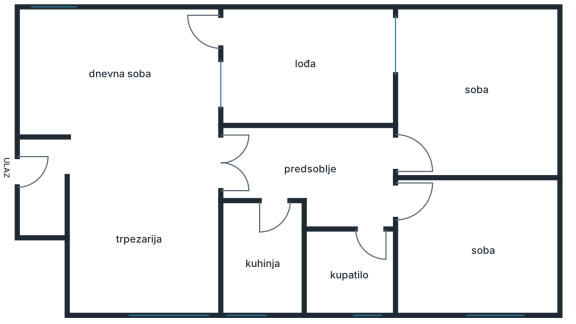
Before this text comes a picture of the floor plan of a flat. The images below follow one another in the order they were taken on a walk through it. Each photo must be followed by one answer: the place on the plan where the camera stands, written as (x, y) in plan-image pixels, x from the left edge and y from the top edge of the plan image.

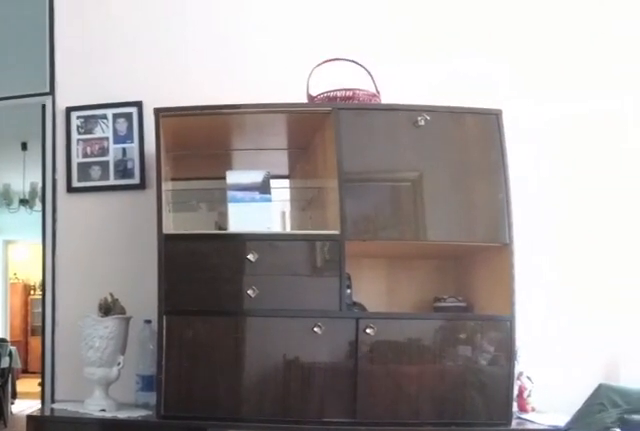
(49, 161)
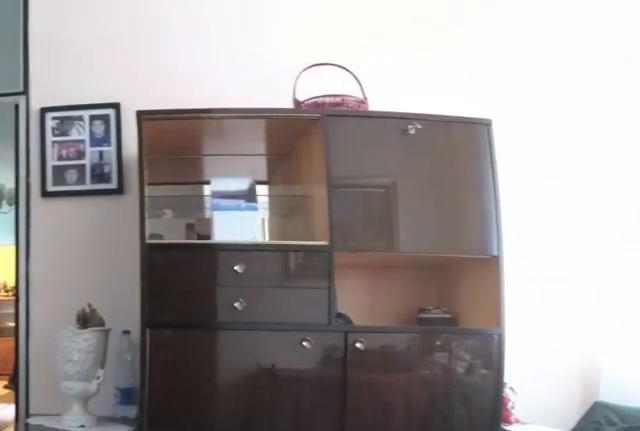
(59, 161)
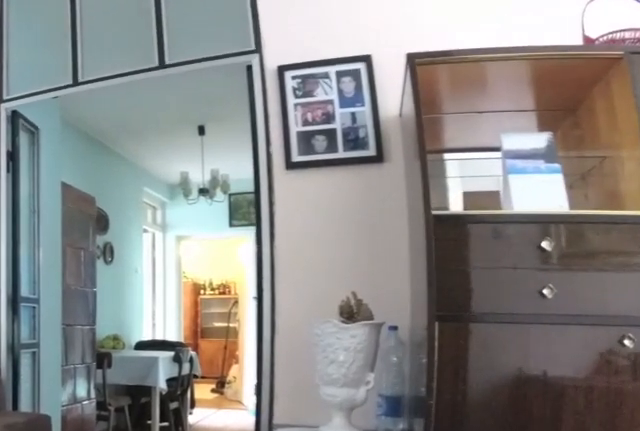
(76, 165)
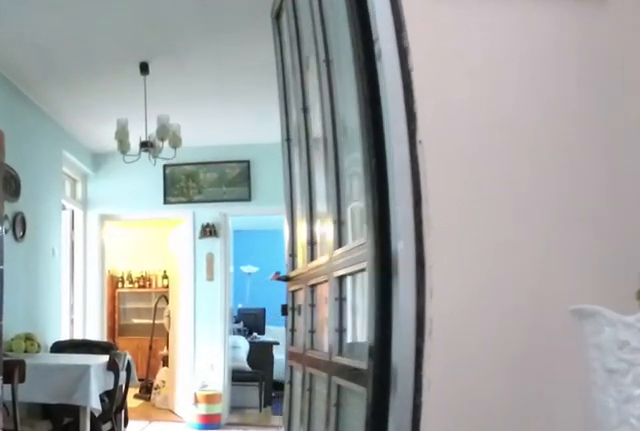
(144, 158)
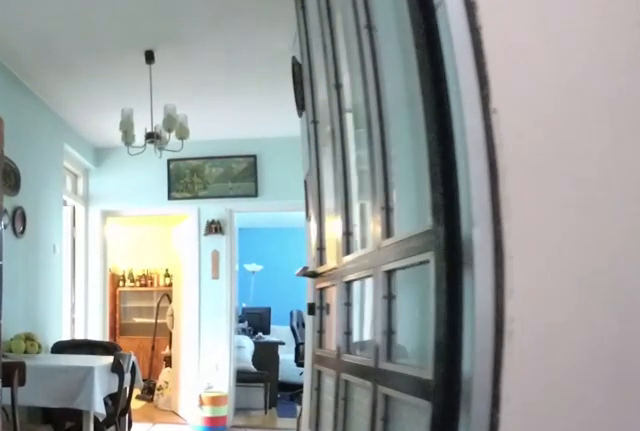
(151, 158)
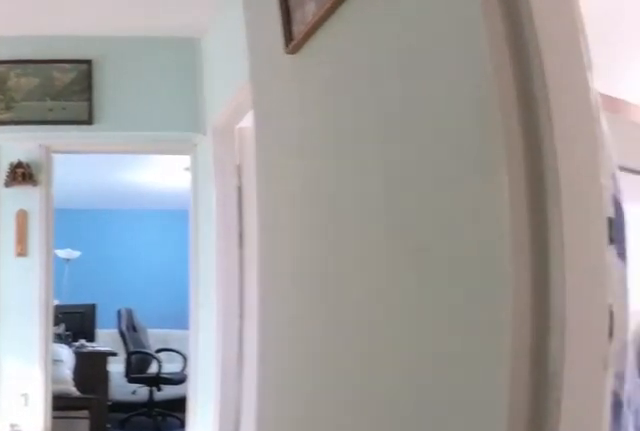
(252, 166)
